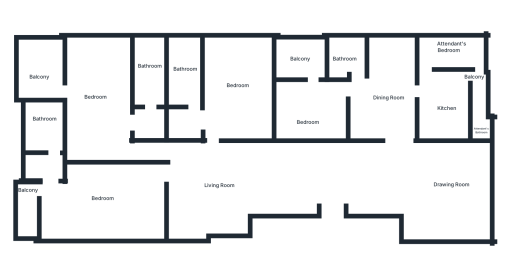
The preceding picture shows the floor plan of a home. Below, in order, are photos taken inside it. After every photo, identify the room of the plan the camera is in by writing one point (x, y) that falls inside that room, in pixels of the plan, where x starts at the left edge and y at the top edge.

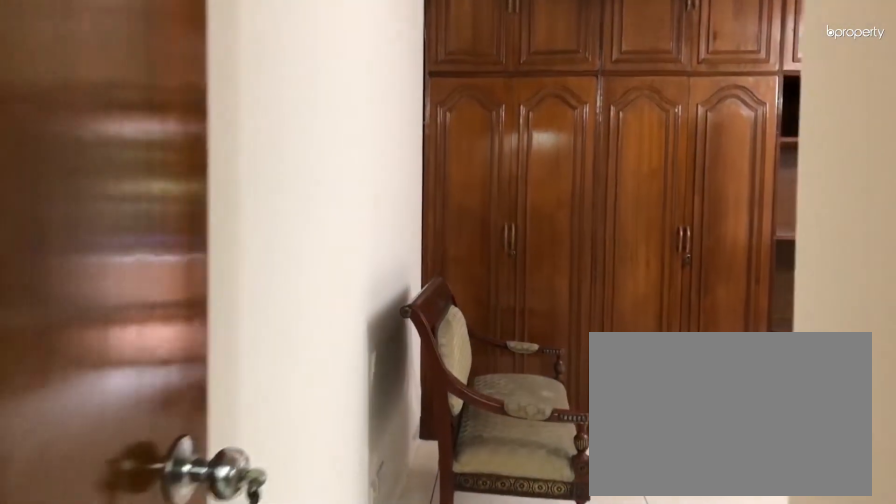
(108, 145)
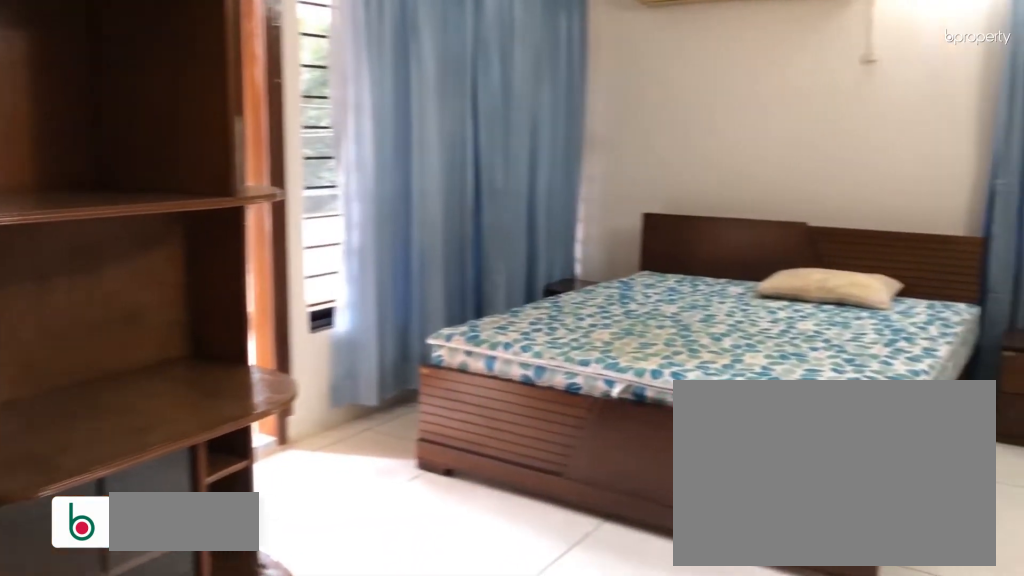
(97, 96)
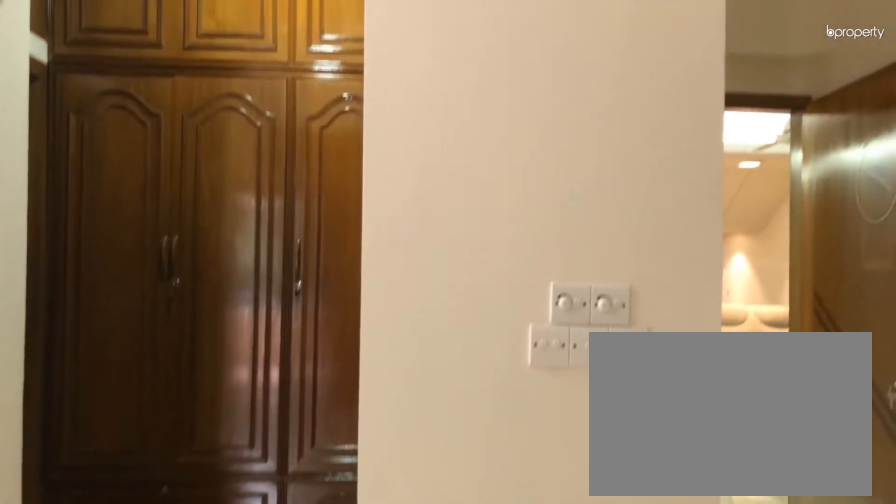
(97, 96)
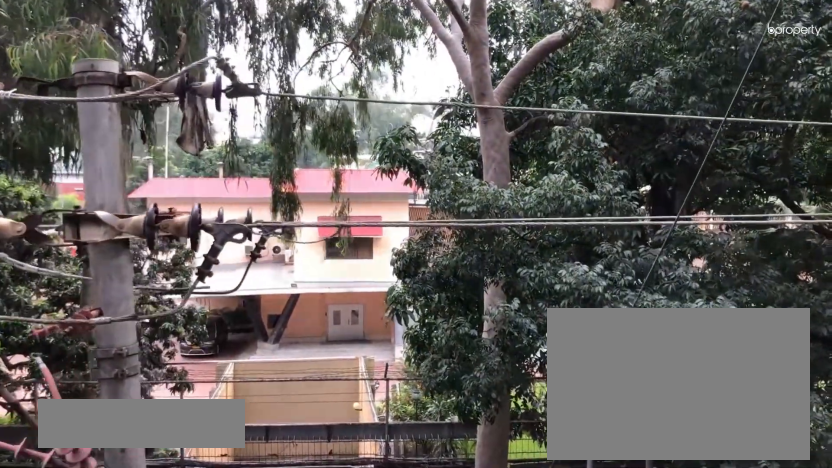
(40, 66)
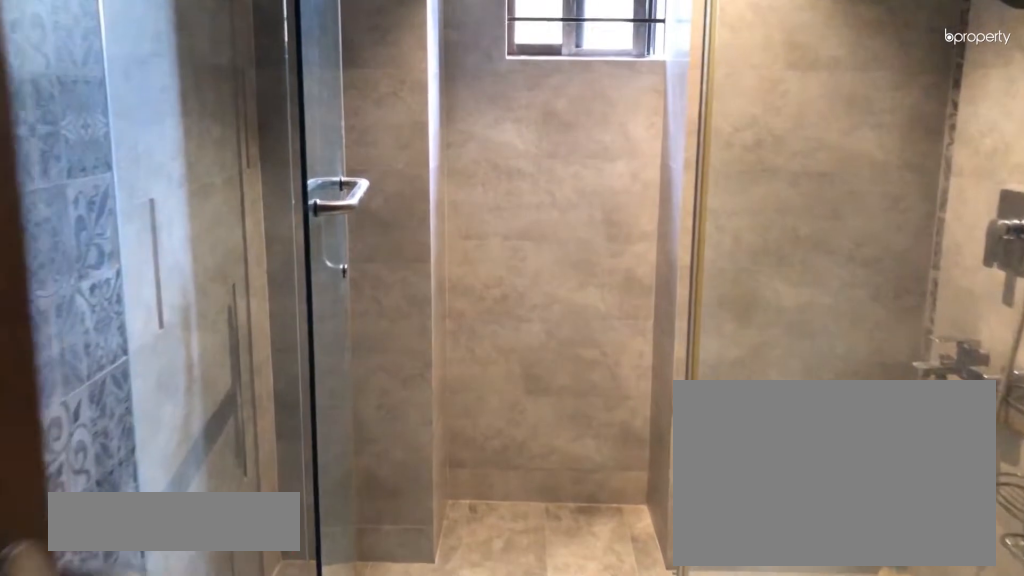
(148, 77)
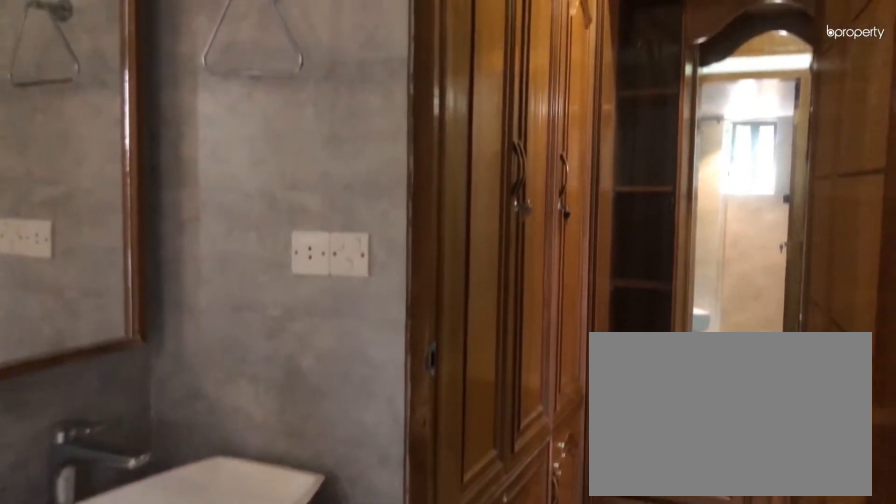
(148, 77)
